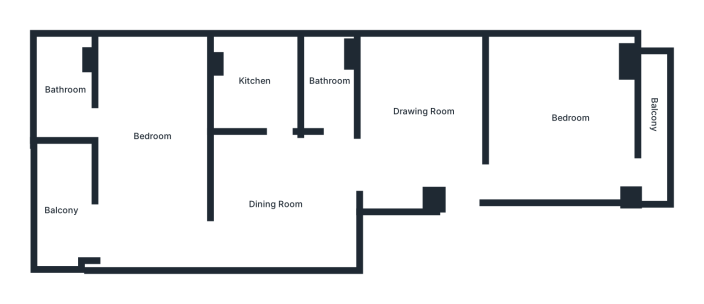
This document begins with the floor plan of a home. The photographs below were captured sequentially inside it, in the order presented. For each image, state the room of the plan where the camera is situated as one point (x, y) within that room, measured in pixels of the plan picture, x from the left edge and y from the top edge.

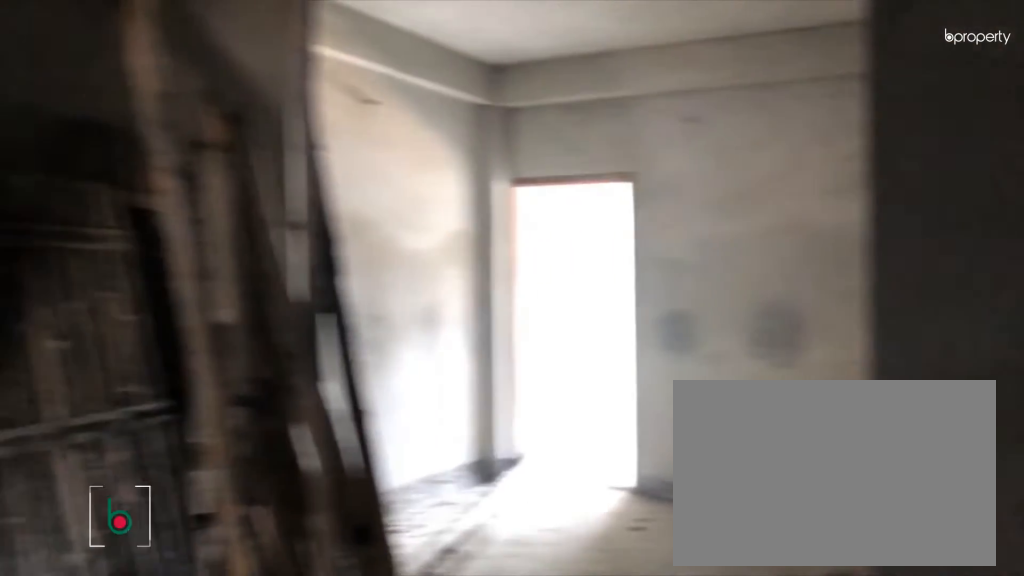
(415, 122)
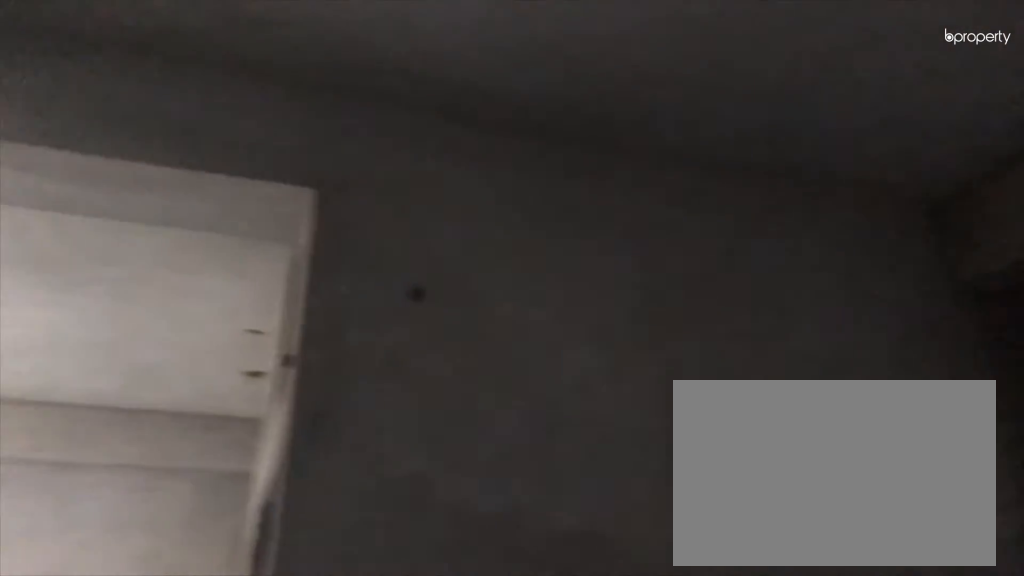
(415, 122)
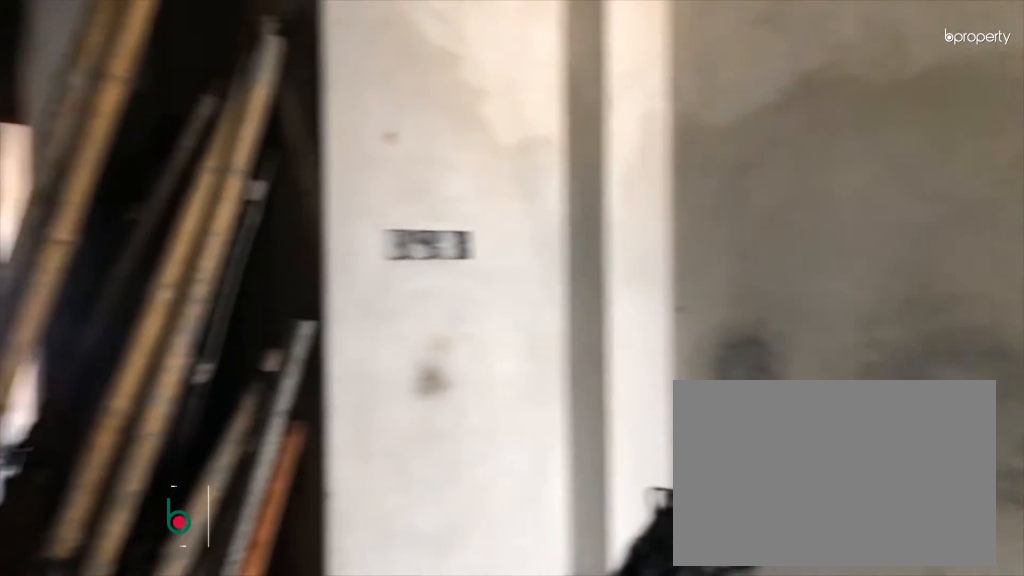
(280, 205)
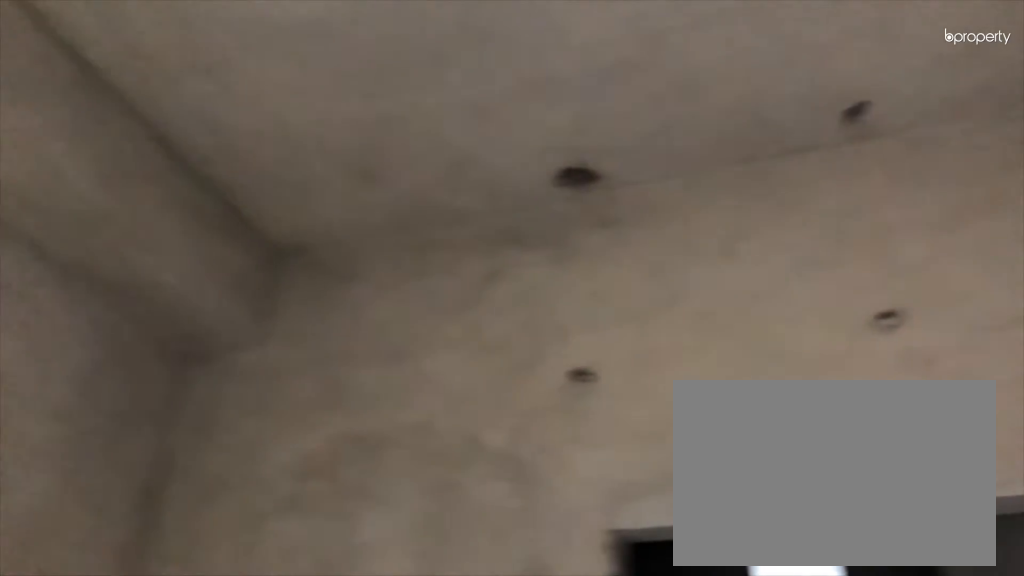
(279, 205)
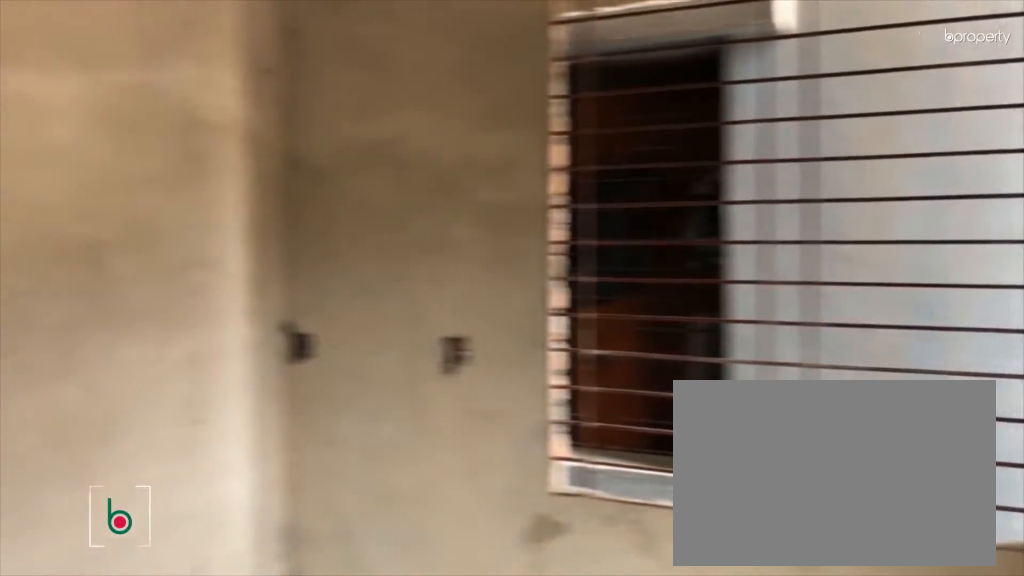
(558, 121)
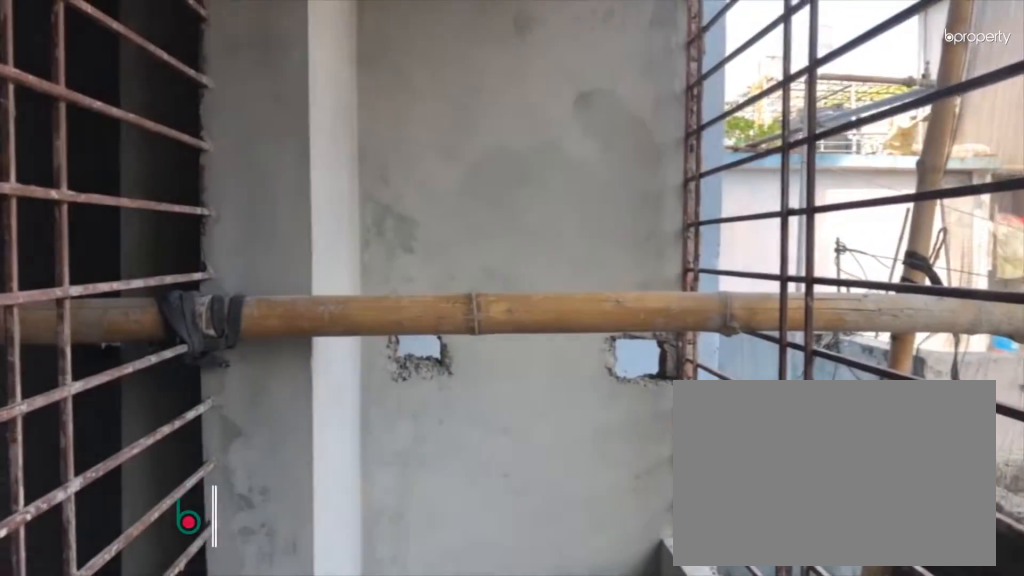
(654, 154)
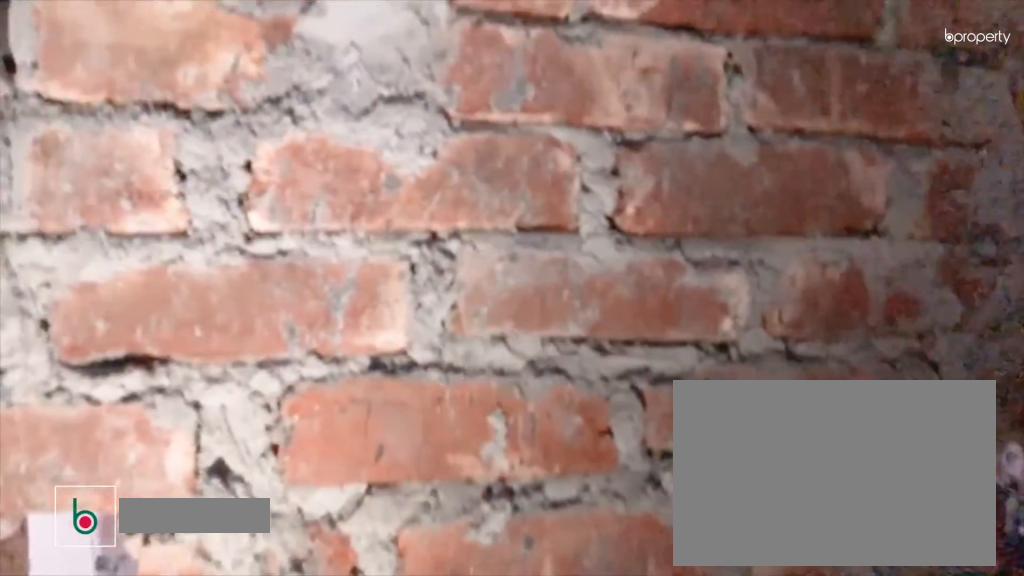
(328, 85)
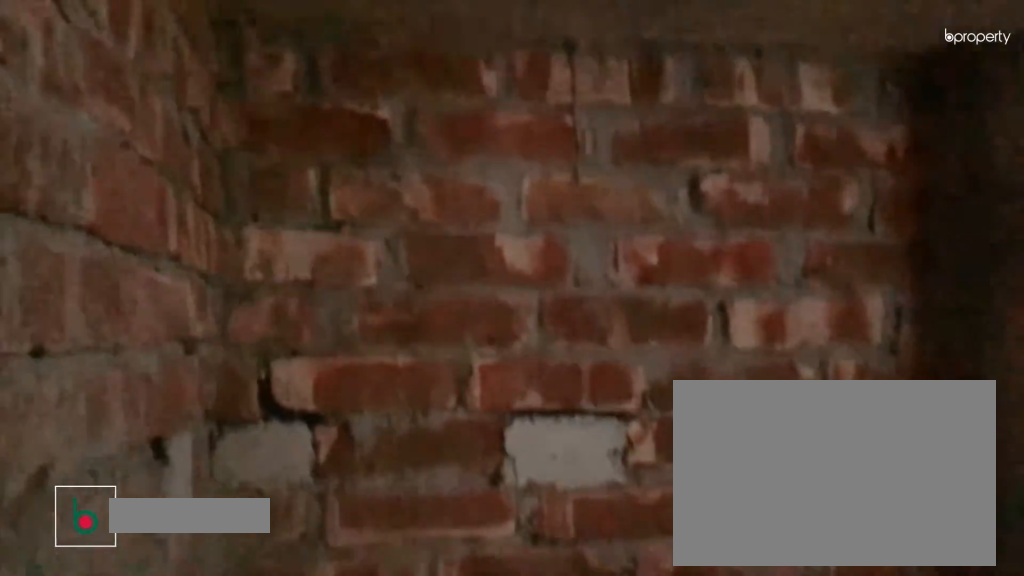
(255, 82)
